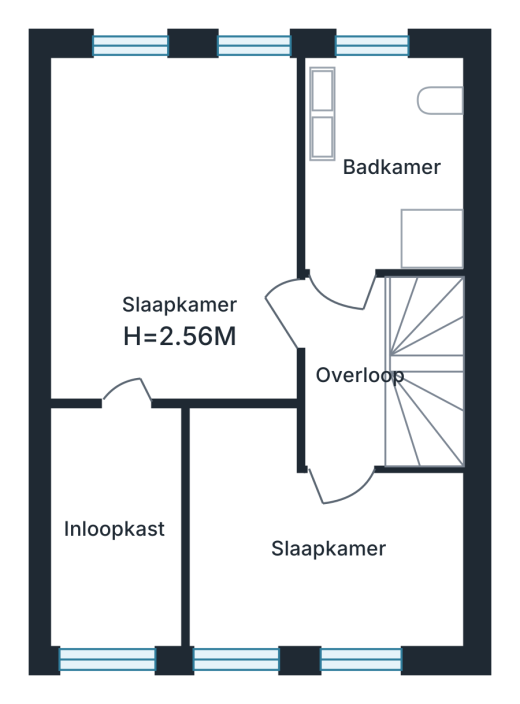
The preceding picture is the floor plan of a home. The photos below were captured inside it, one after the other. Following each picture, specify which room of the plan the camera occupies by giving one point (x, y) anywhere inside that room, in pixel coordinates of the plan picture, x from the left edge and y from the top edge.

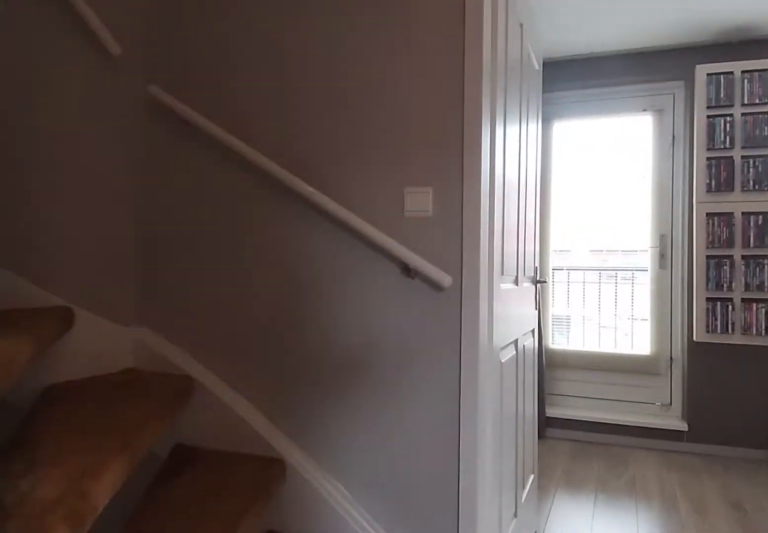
(344, 375)
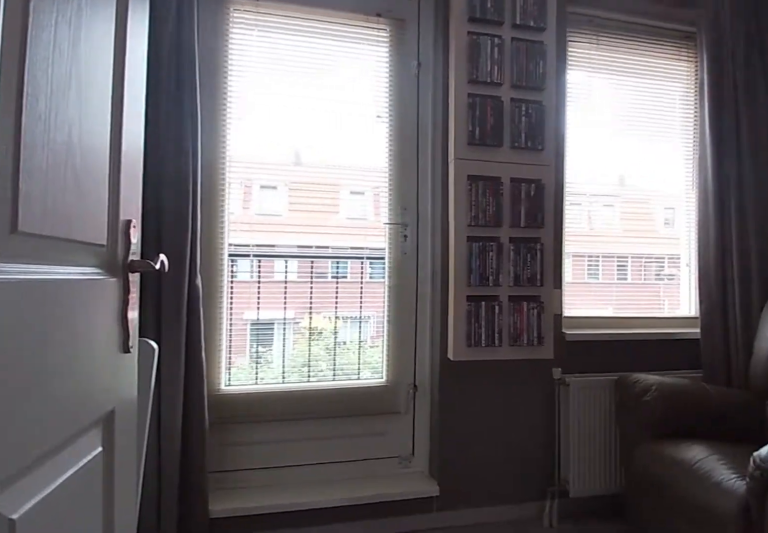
(338, 625)
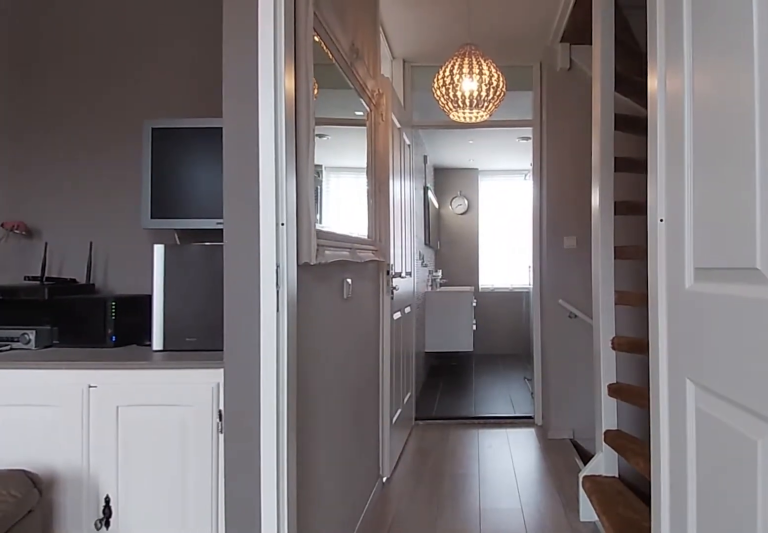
(338, 625)
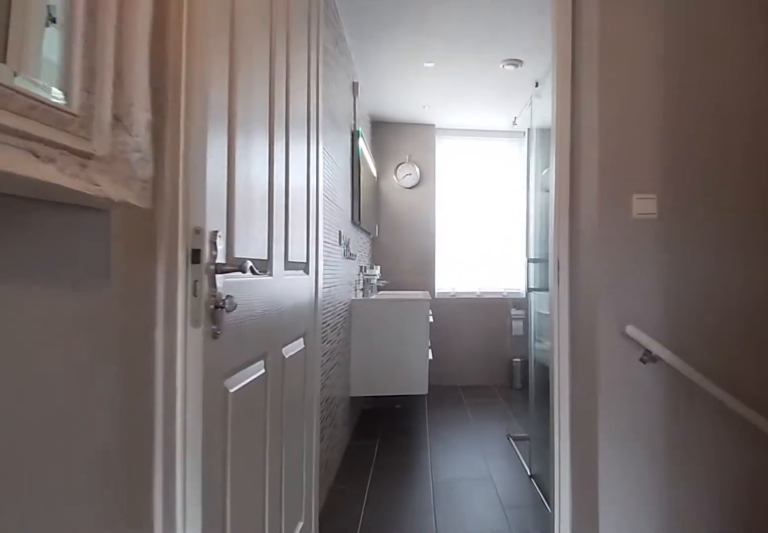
(344, 375)
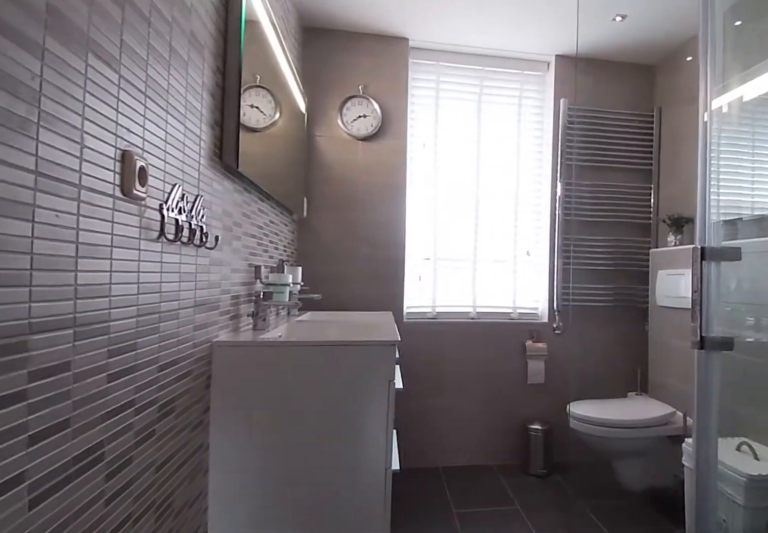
(384, 163)
